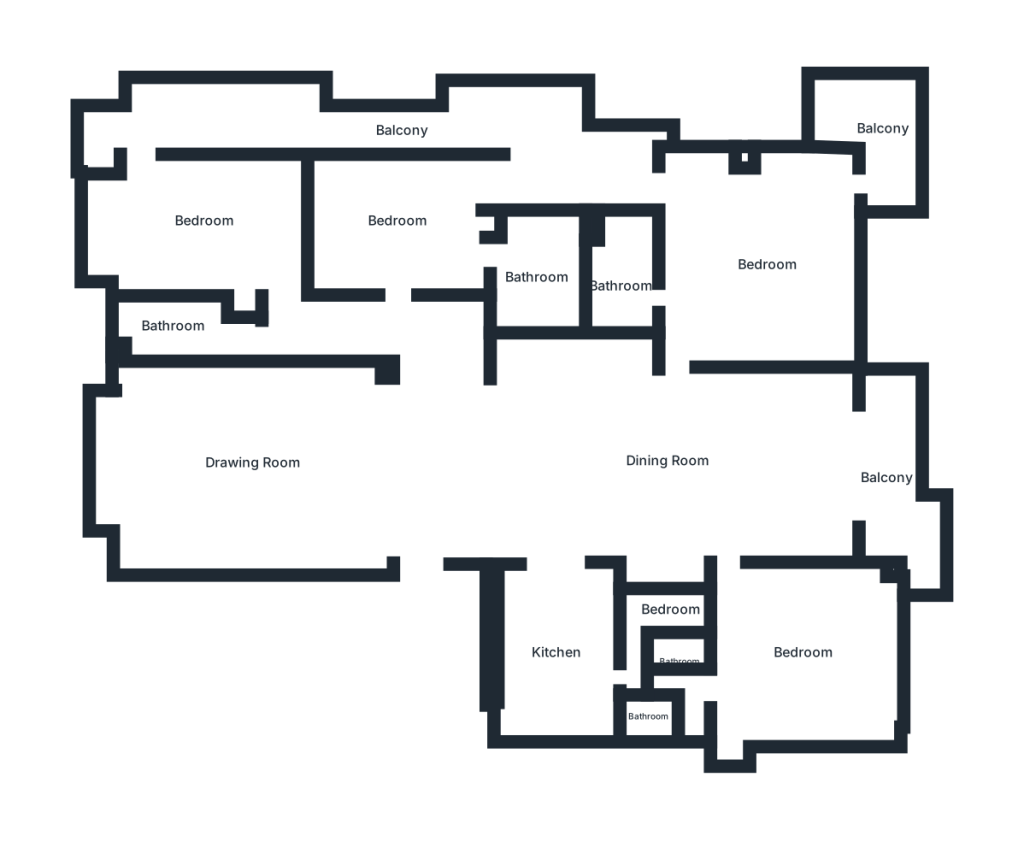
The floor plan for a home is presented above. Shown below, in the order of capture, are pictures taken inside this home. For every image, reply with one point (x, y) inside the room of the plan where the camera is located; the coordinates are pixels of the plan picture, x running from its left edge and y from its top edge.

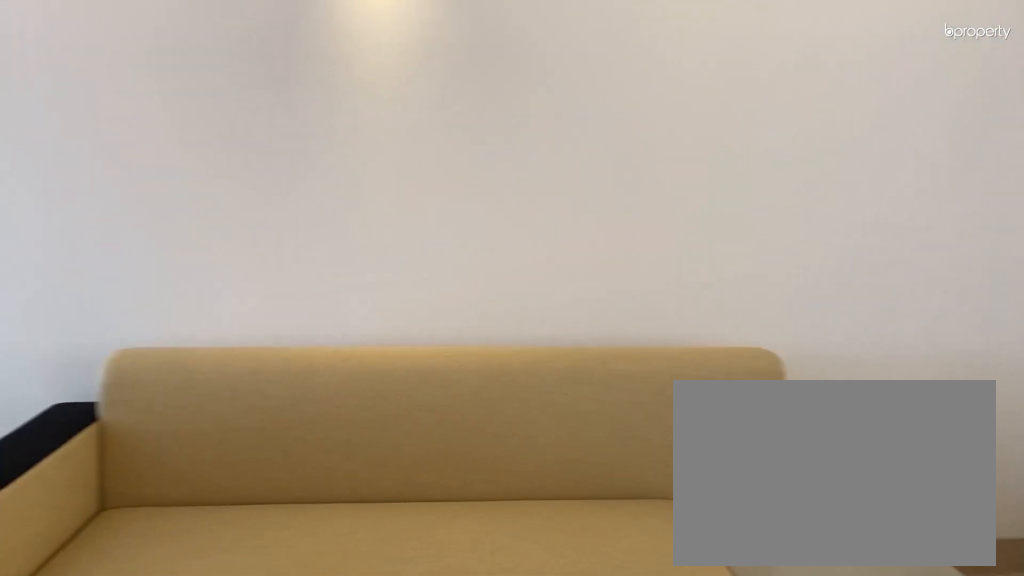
(256, 471)
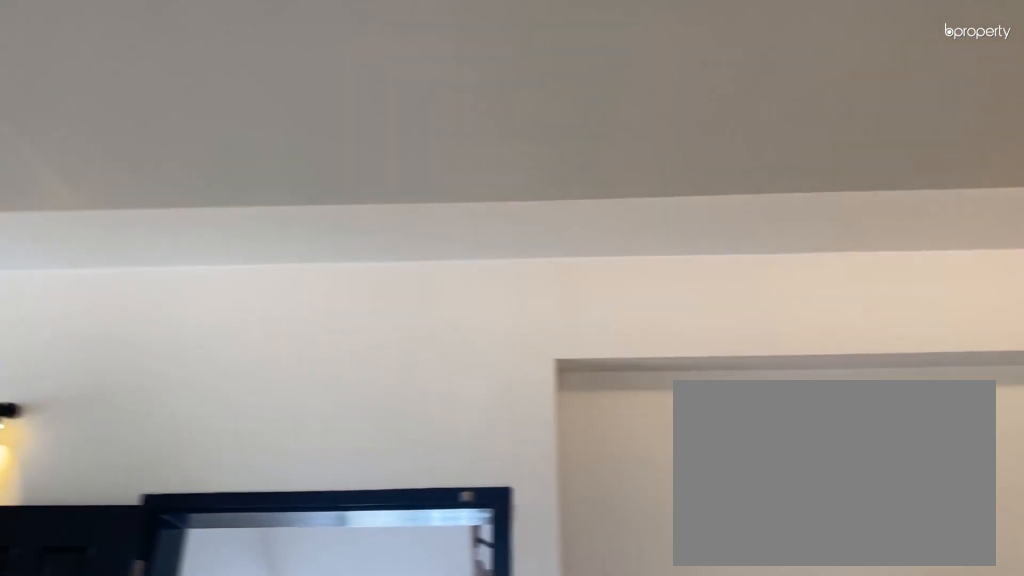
(256, 471)
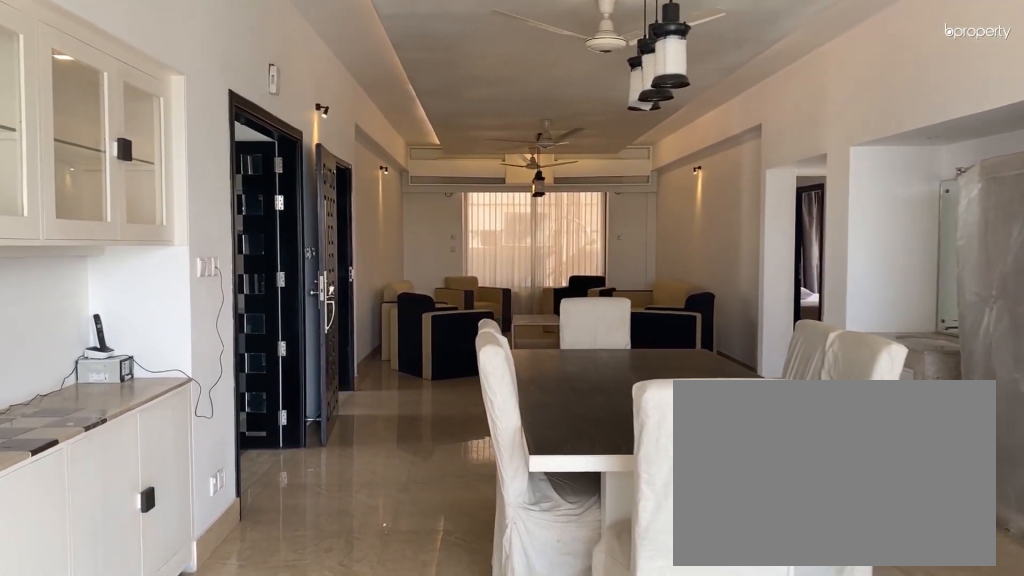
(663, 461)
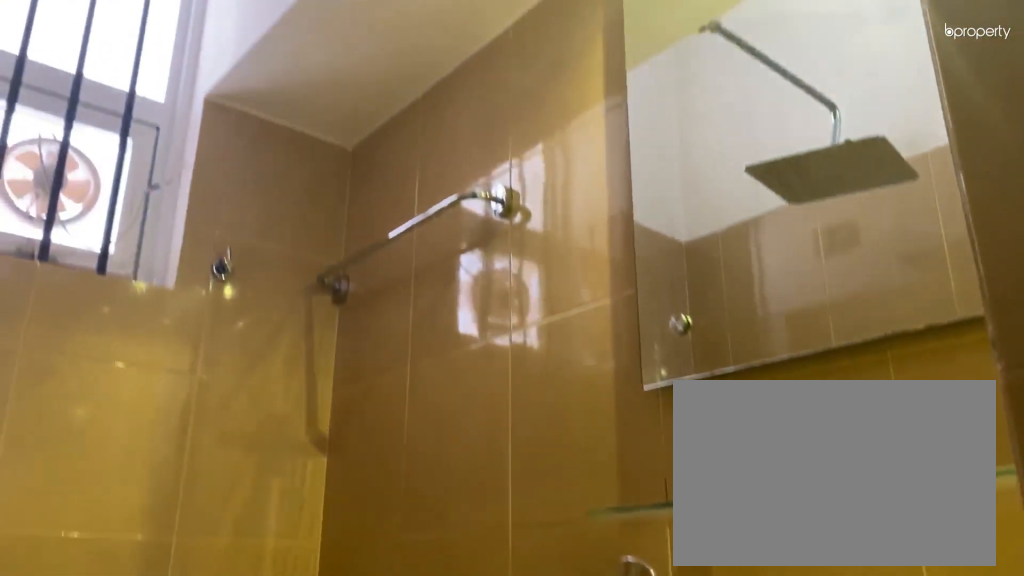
(170, 322)
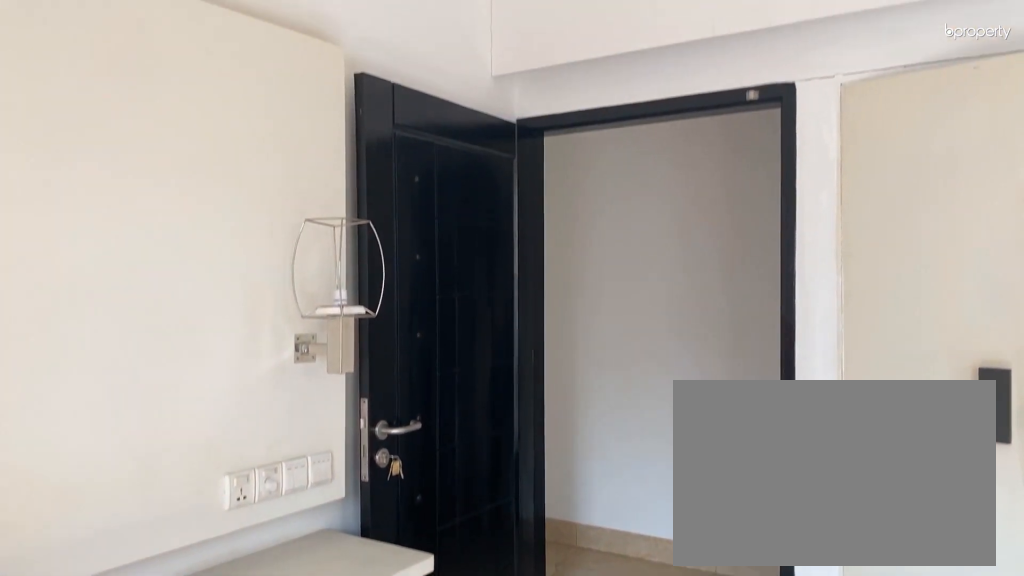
(202, 225)
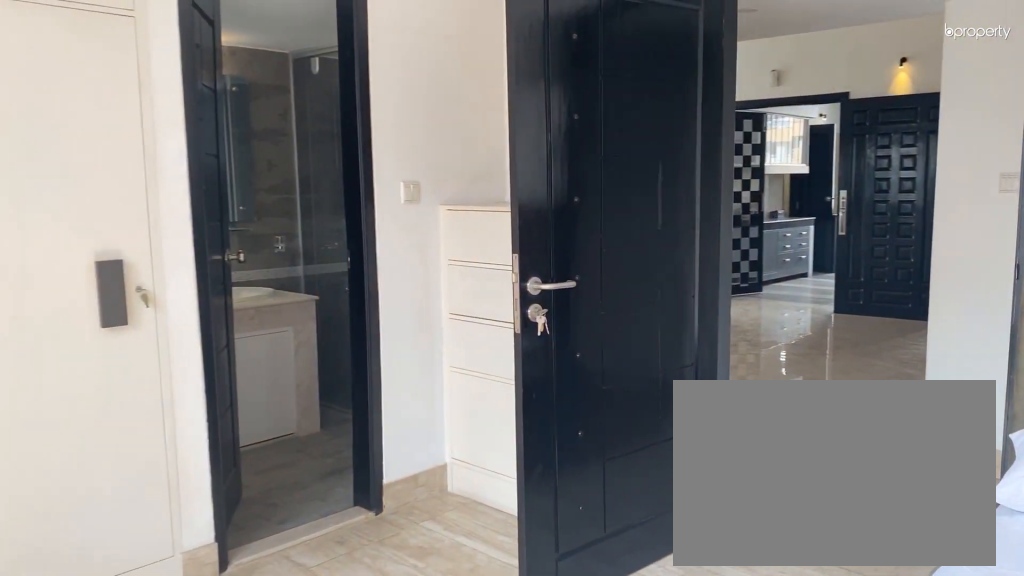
(395, 220)
